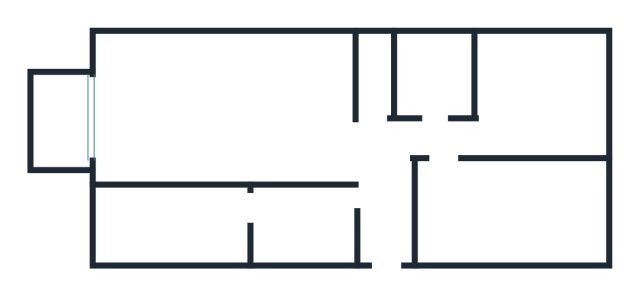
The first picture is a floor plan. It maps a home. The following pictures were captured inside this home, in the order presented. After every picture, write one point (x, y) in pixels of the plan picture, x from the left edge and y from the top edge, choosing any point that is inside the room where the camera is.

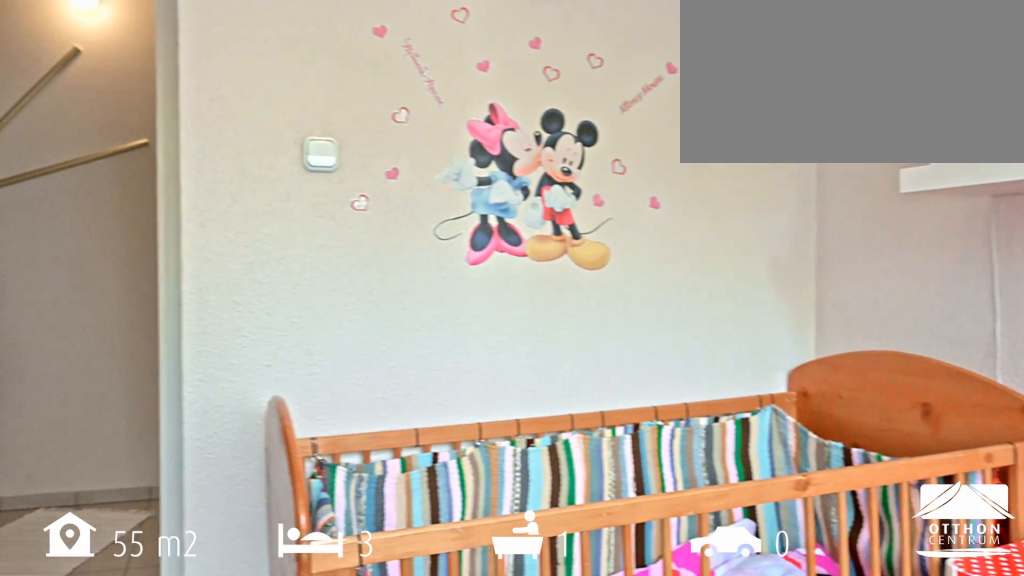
(535, 91)
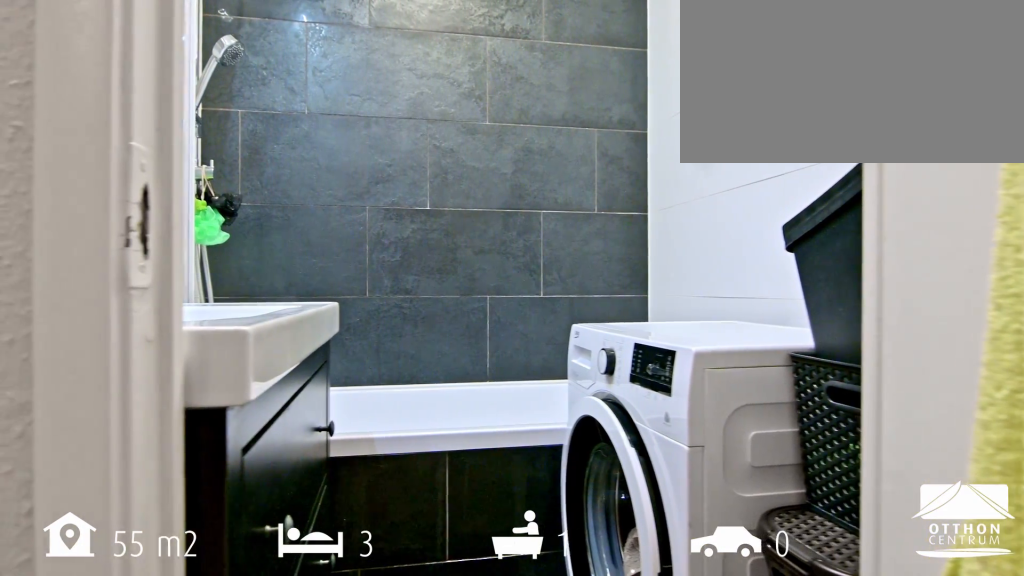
(433, 74)
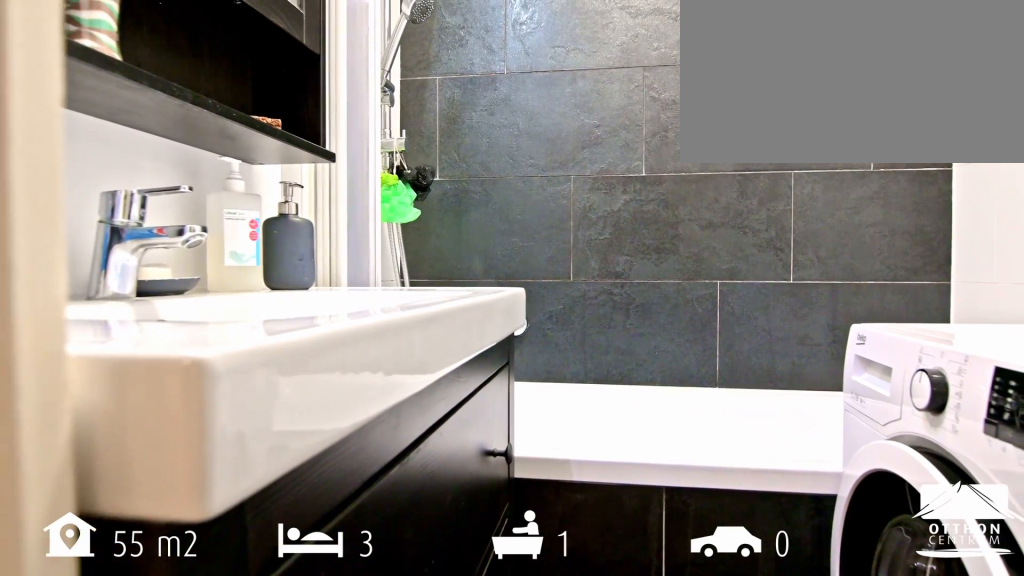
(433, 74)
